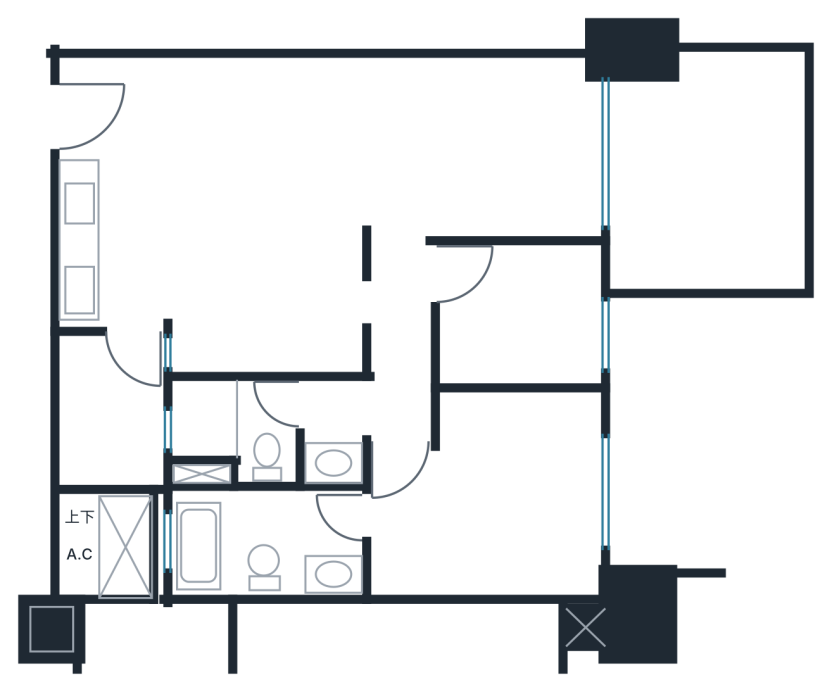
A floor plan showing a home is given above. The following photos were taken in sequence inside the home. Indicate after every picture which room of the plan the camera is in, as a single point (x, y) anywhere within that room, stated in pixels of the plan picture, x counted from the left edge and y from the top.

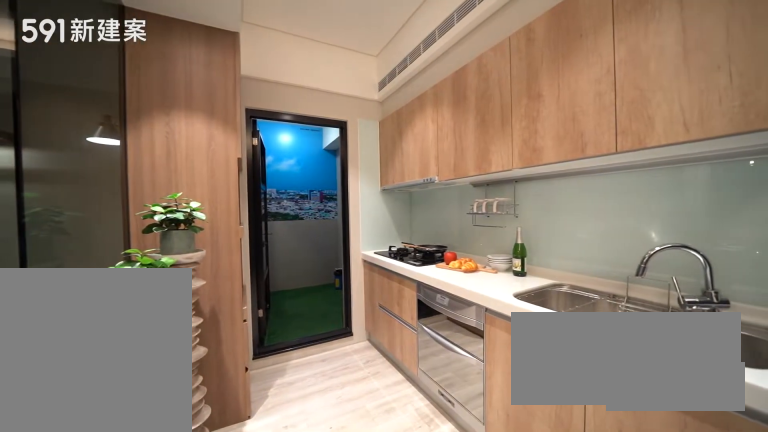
(107, 246)
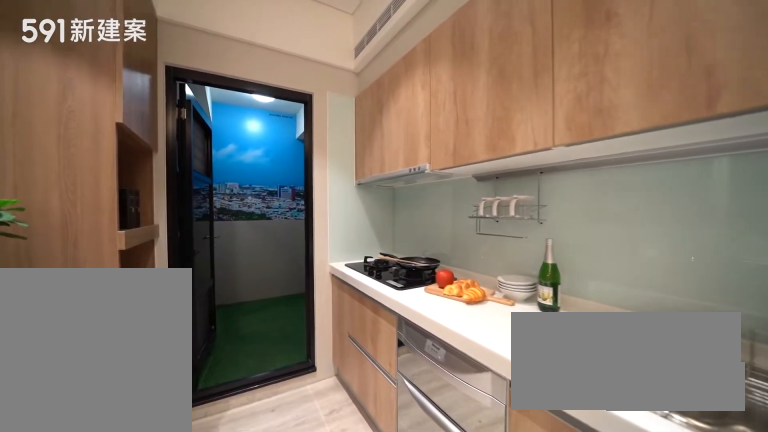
(107, 246)
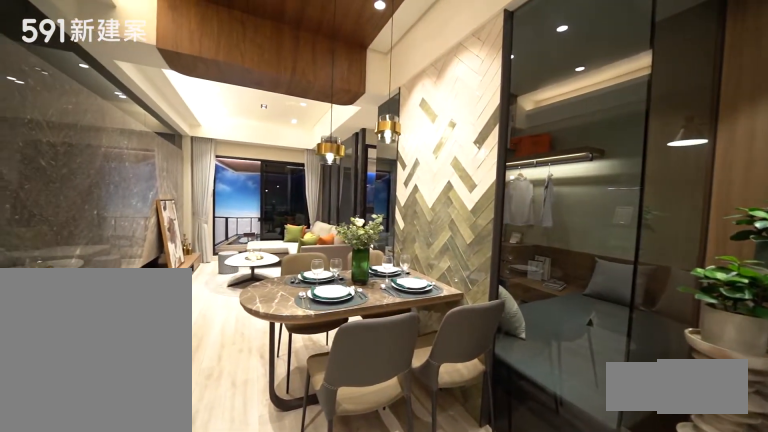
(274, 145)
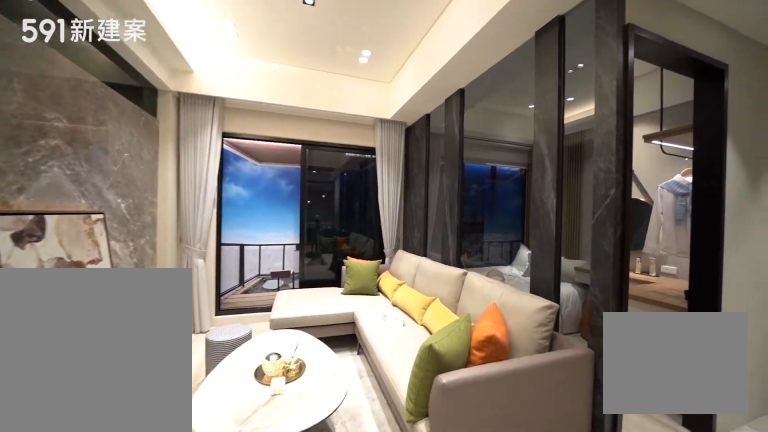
(495, 147)
